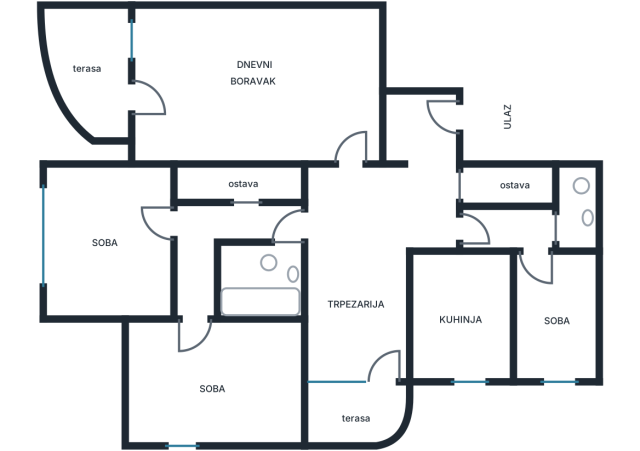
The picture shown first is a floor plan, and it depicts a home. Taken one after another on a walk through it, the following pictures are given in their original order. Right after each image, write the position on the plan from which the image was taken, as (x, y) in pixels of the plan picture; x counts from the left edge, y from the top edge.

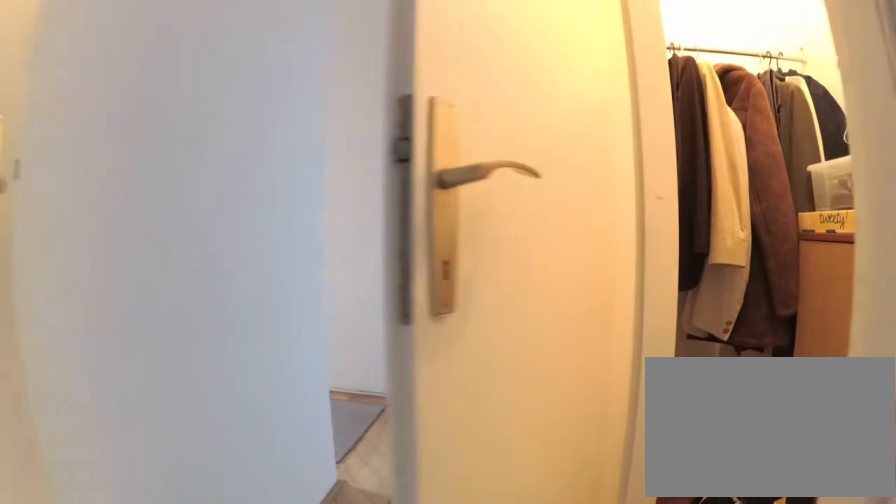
(276, 227)
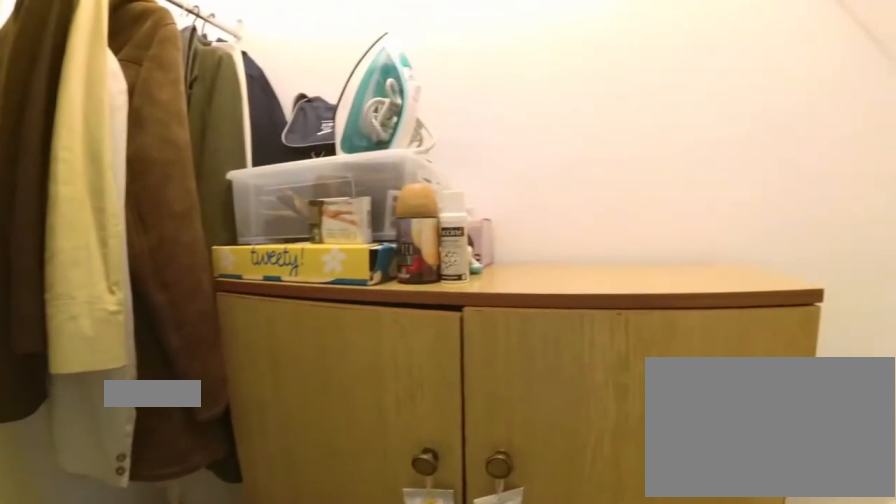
(268, 224)
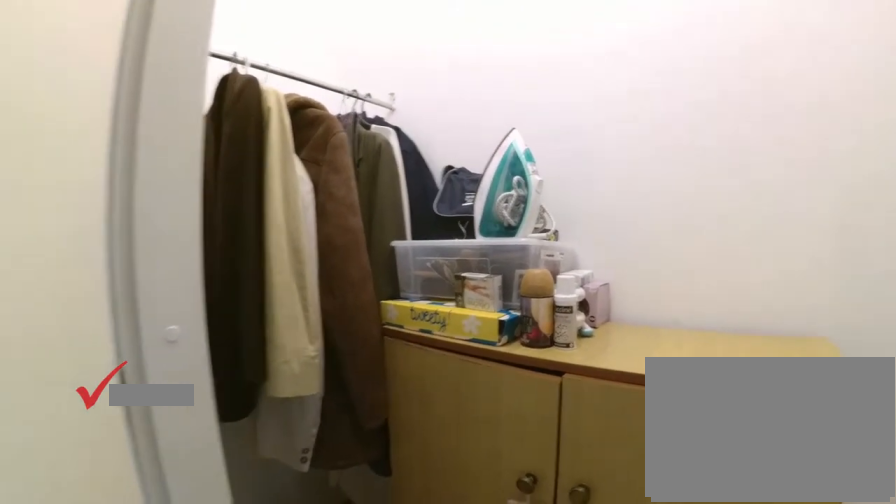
(264, 221)
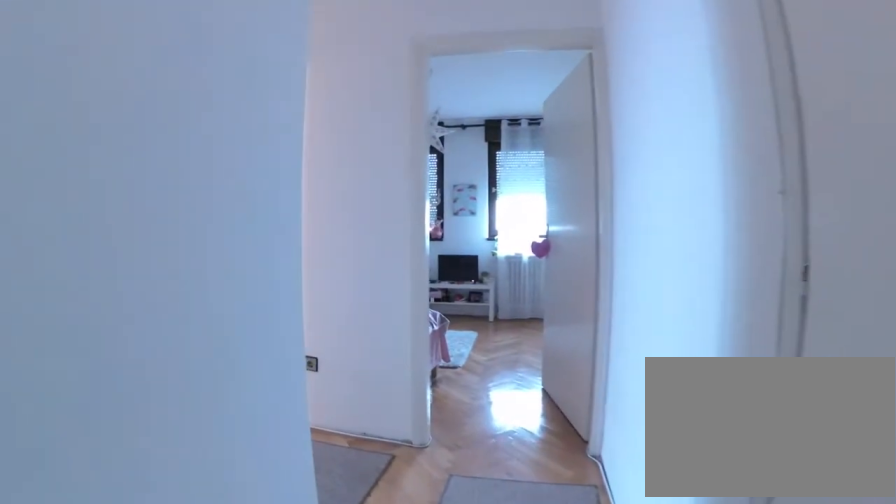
(279, 224)
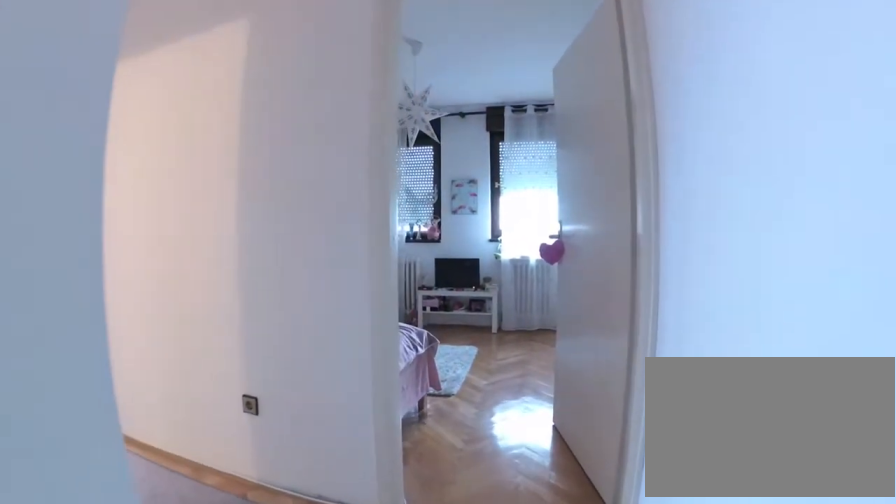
(251, 224)
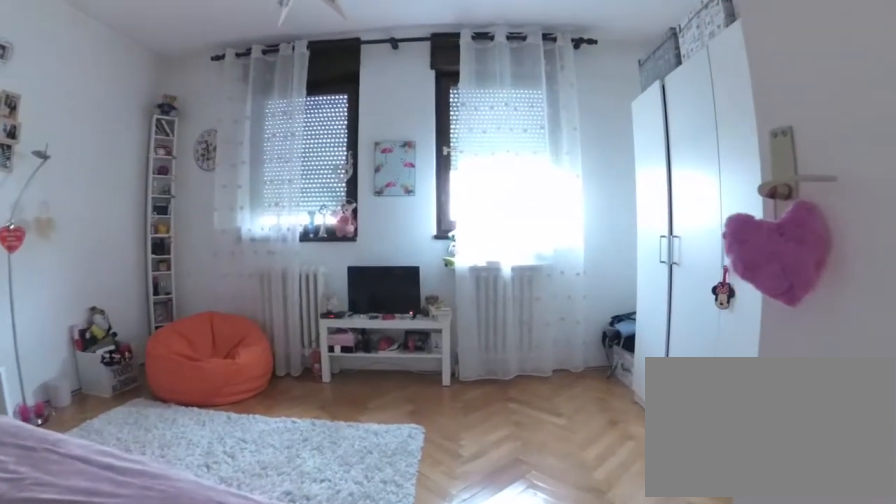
(179, 222)
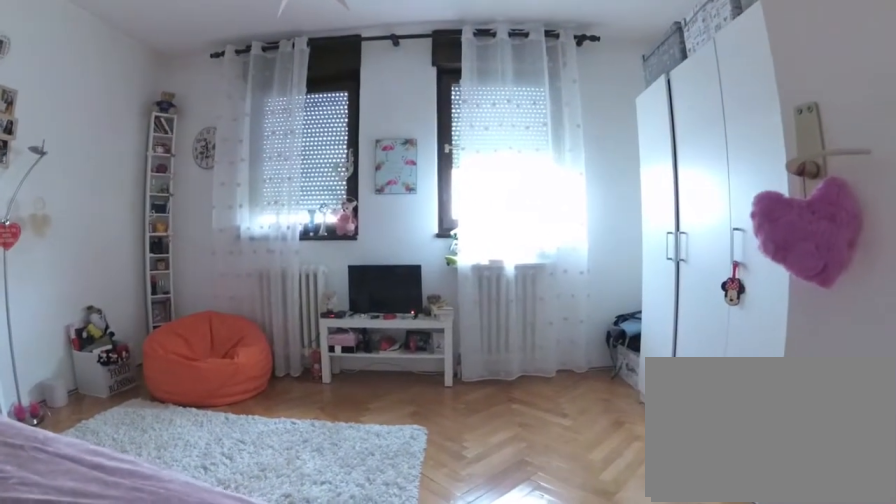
(176, 222)
